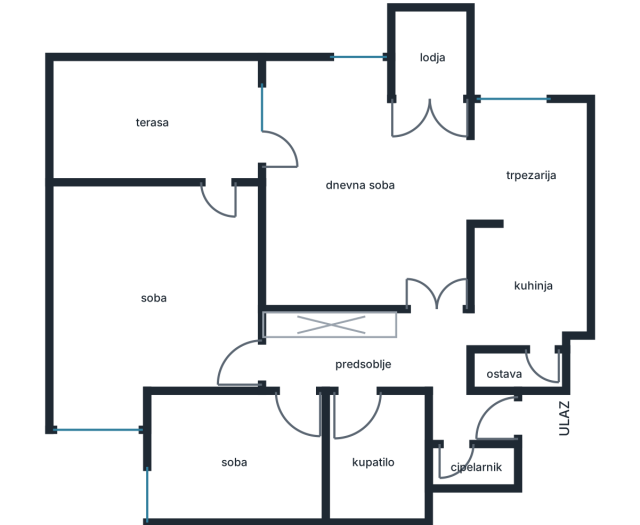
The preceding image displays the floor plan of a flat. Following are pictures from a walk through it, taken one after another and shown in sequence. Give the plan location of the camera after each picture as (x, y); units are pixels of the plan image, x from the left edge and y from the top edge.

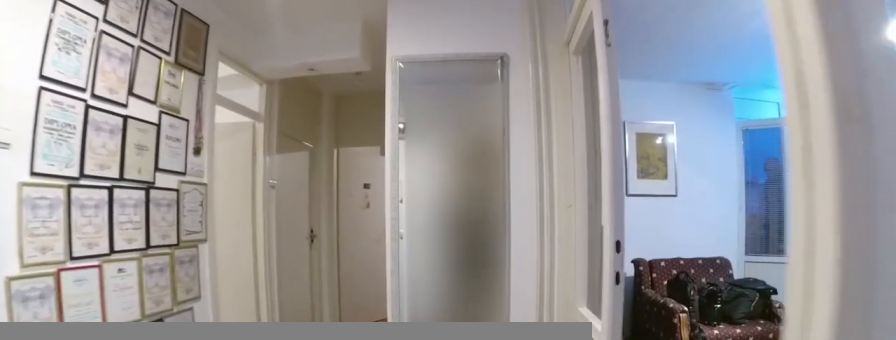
(480, 334)
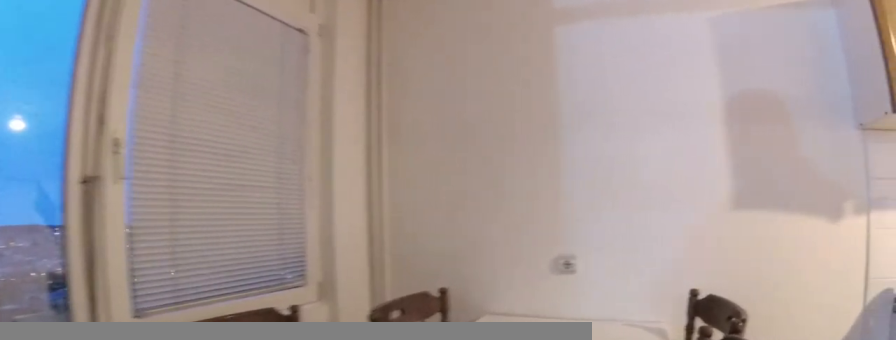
(483, 166)
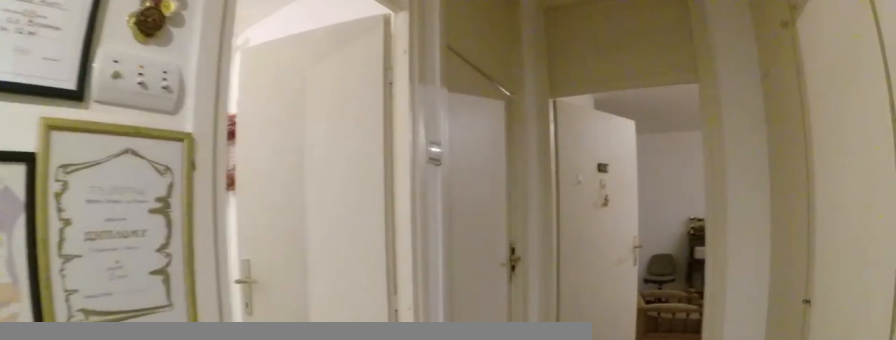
(424, 348)
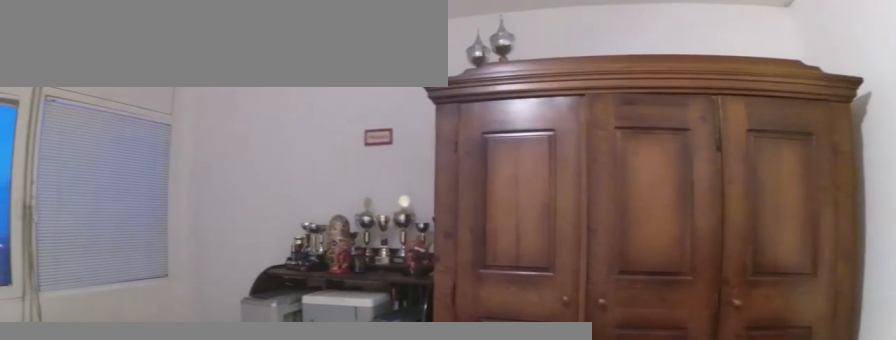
(243, 227)
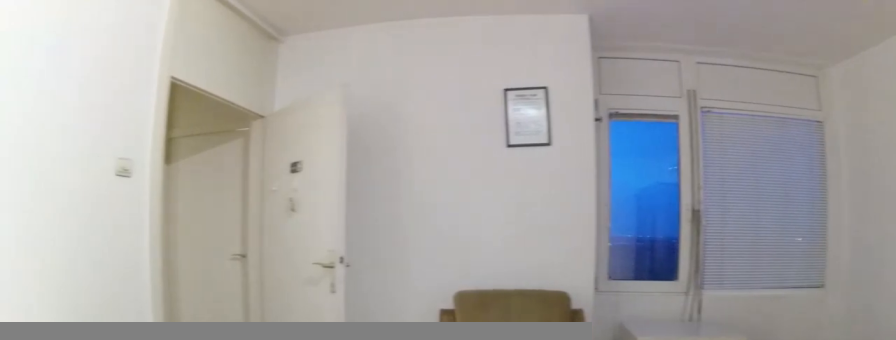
(227, 216)
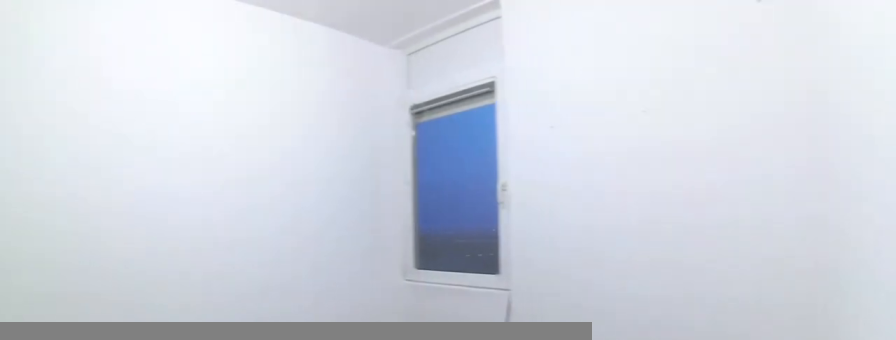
(291, 389)
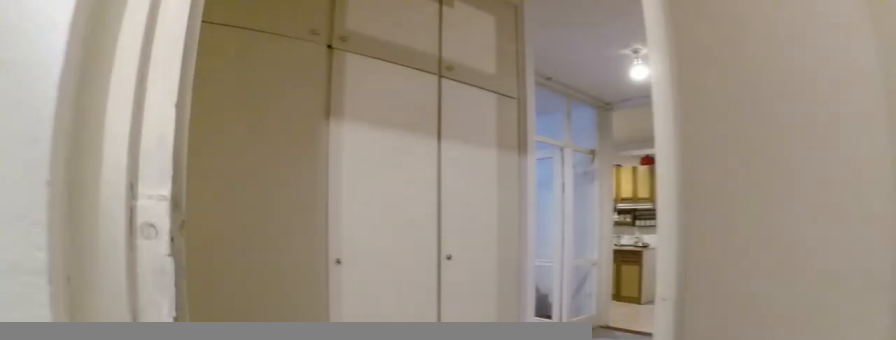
(262, 430)
